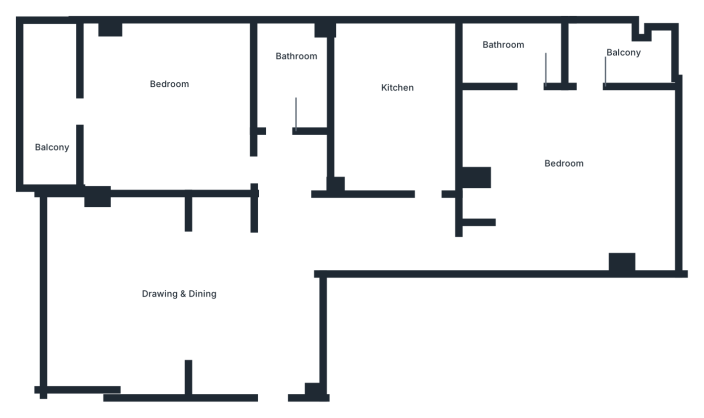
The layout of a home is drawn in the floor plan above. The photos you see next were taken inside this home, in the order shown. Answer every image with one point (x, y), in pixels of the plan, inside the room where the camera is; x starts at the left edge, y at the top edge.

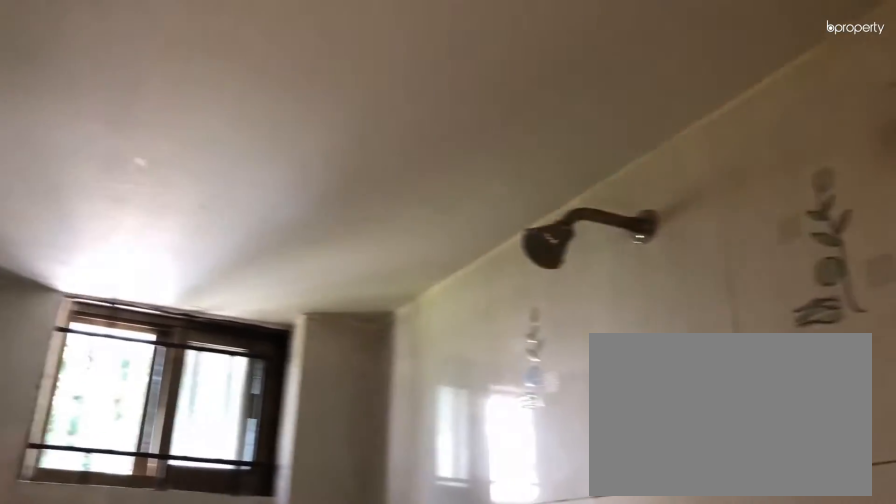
(289, 86)
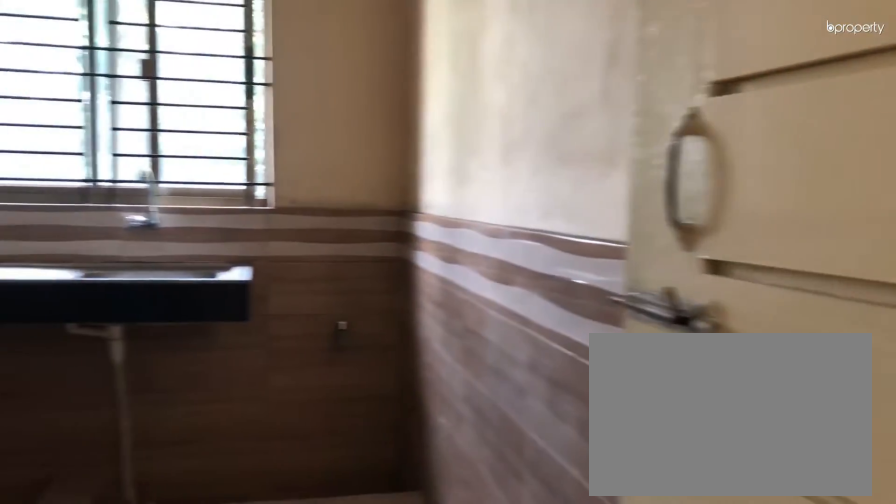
(400, 103)
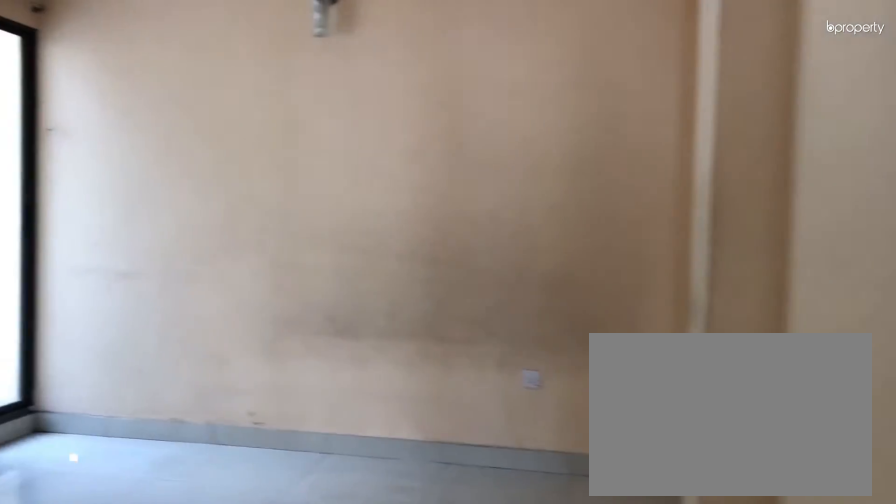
(561, 156)
